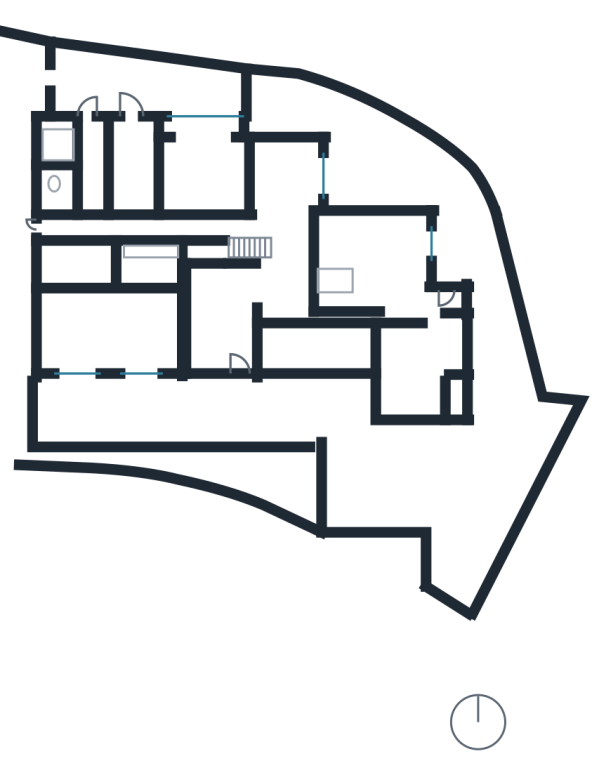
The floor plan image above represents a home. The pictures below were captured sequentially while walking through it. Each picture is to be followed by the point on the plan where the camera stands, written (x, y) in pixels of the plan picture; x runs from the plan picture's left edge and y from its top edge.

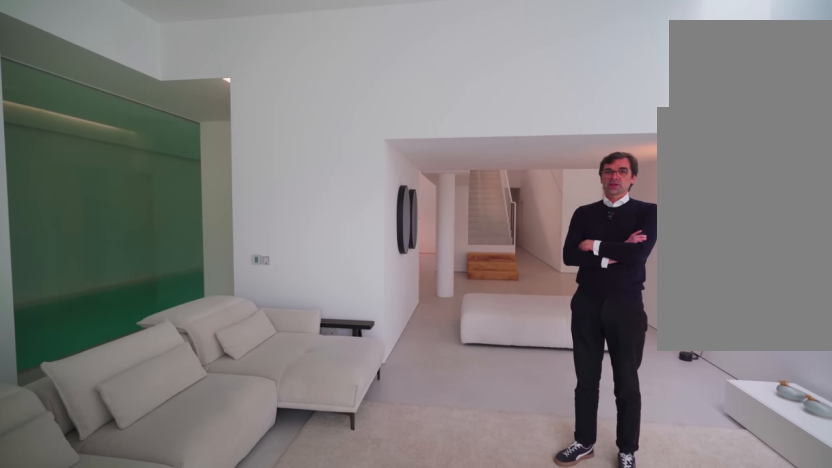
(407, 249)
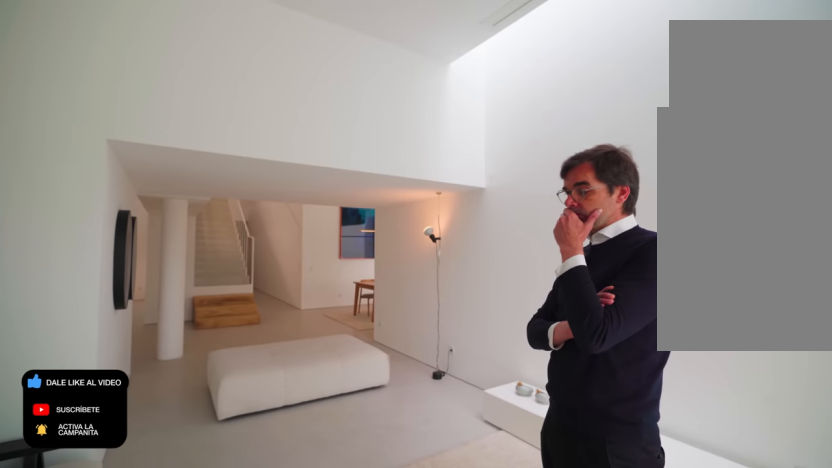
(412, 278)
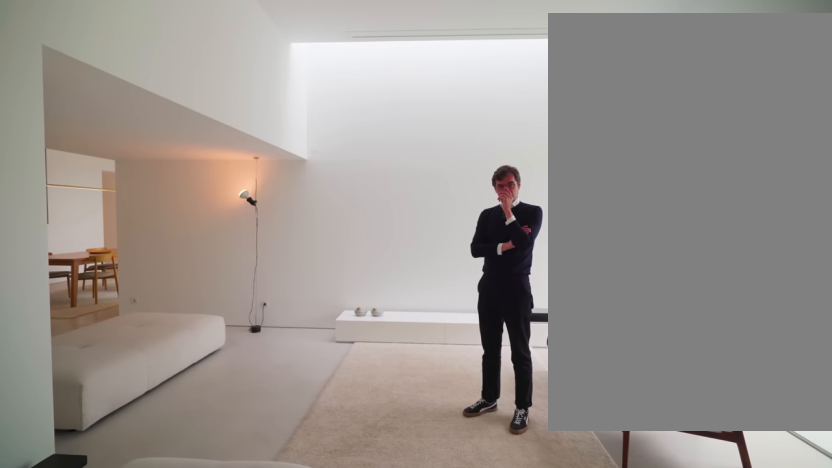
(396, 271)
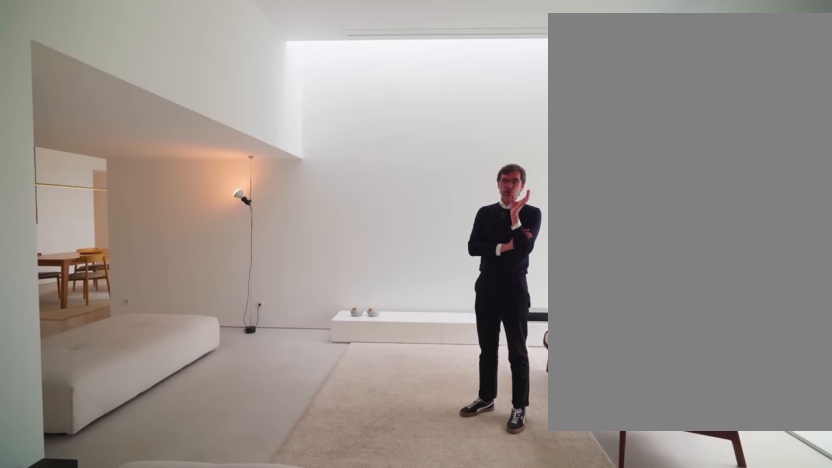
(396, 271)
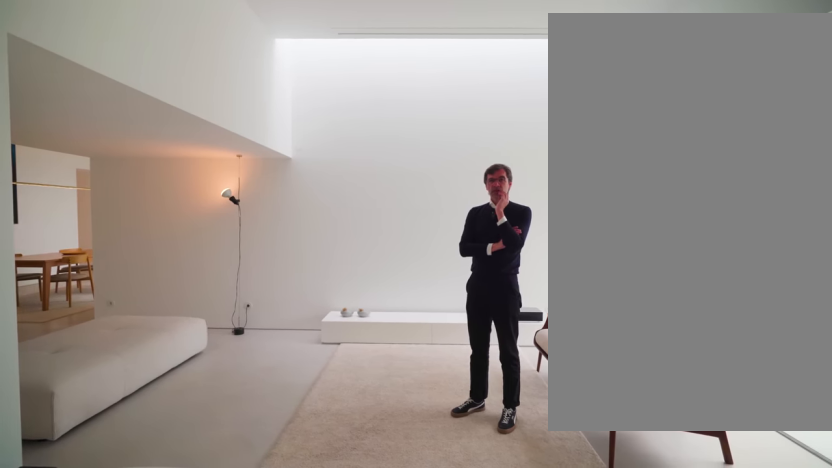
(396, 271)
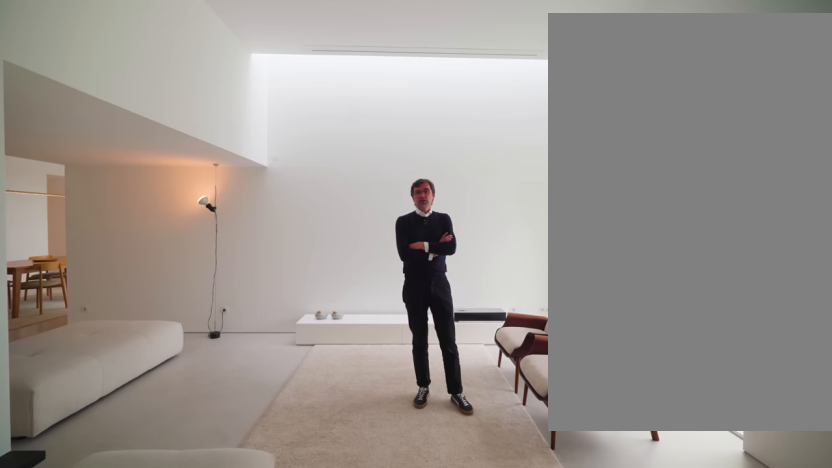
(395, 273)
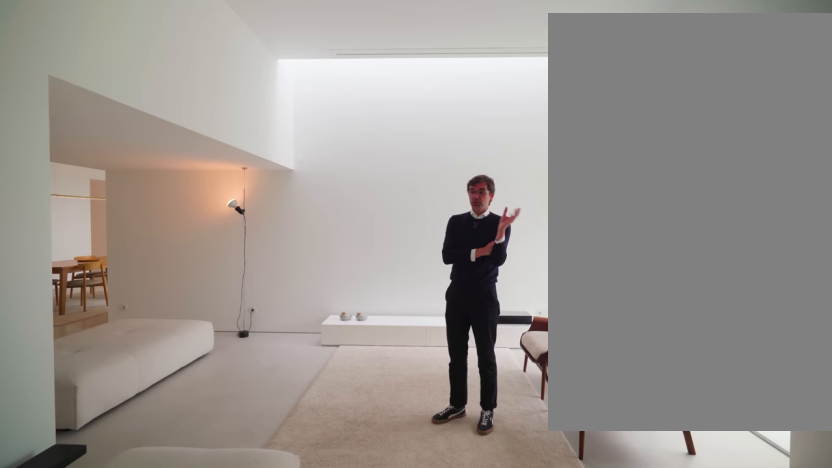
(396, 272)
